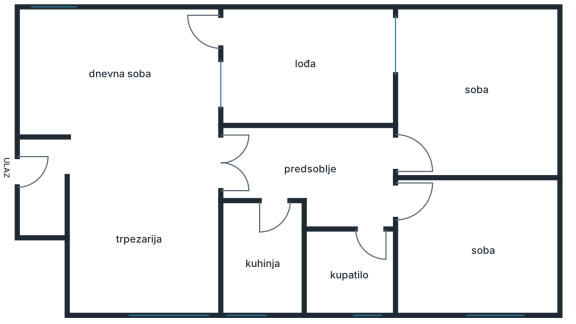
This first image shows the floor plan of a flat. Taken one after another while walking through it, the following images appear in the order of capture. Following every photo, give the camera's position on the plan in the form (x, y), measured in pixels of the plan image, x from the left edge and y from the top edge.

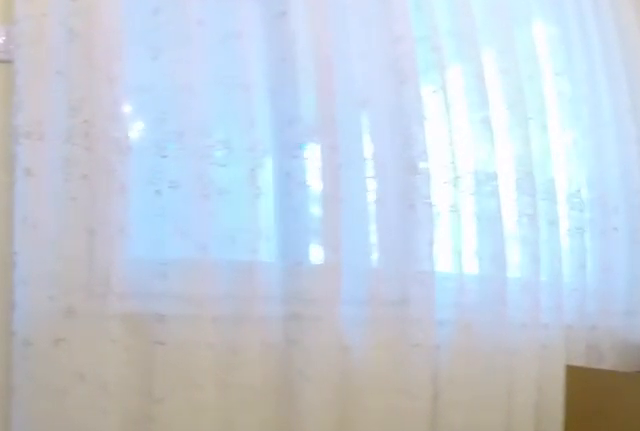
(497, 152)
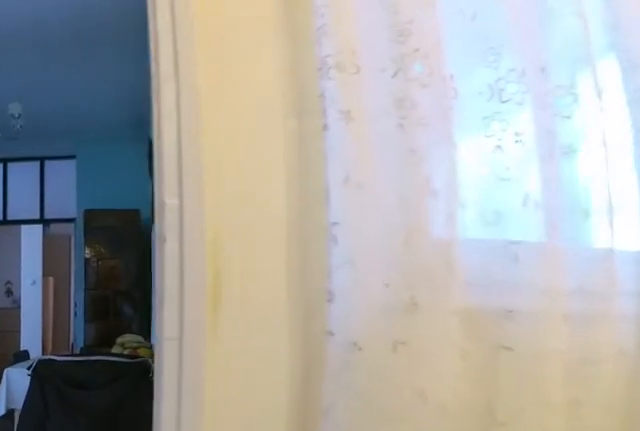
(462, 153)
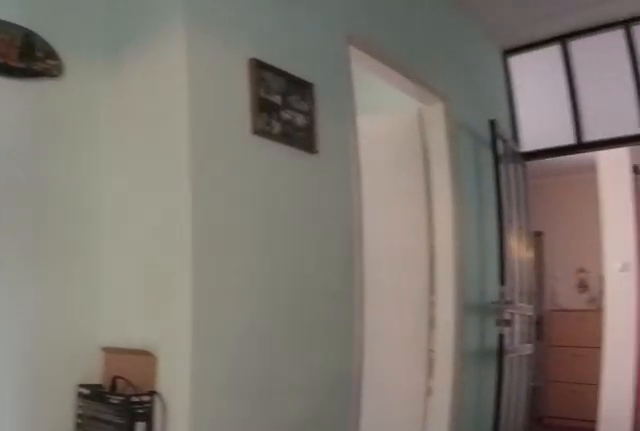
(360, 164)
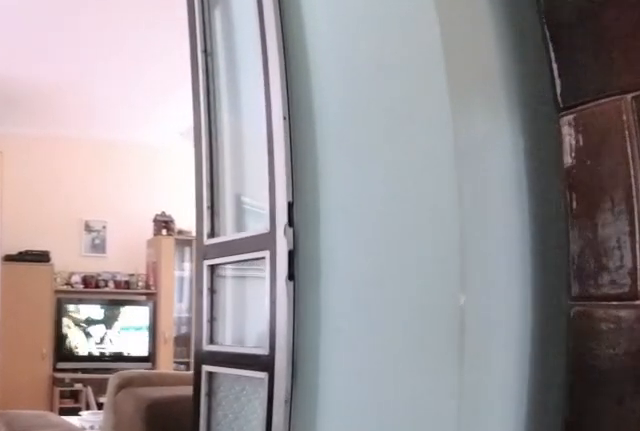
(259, 160)
